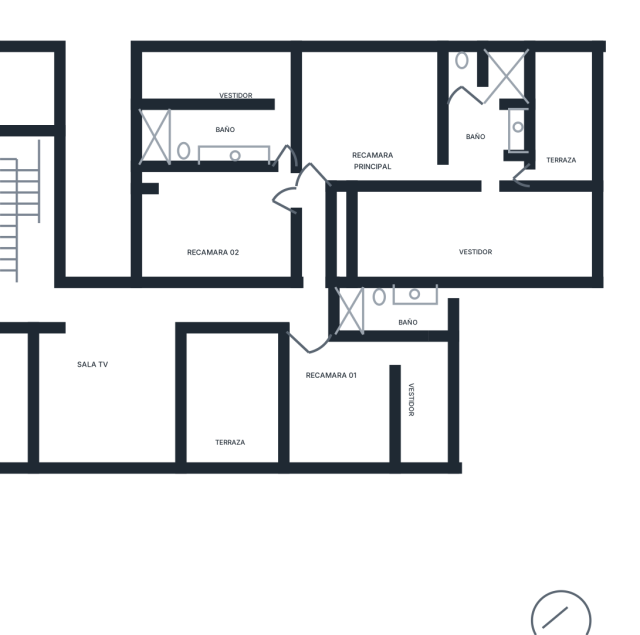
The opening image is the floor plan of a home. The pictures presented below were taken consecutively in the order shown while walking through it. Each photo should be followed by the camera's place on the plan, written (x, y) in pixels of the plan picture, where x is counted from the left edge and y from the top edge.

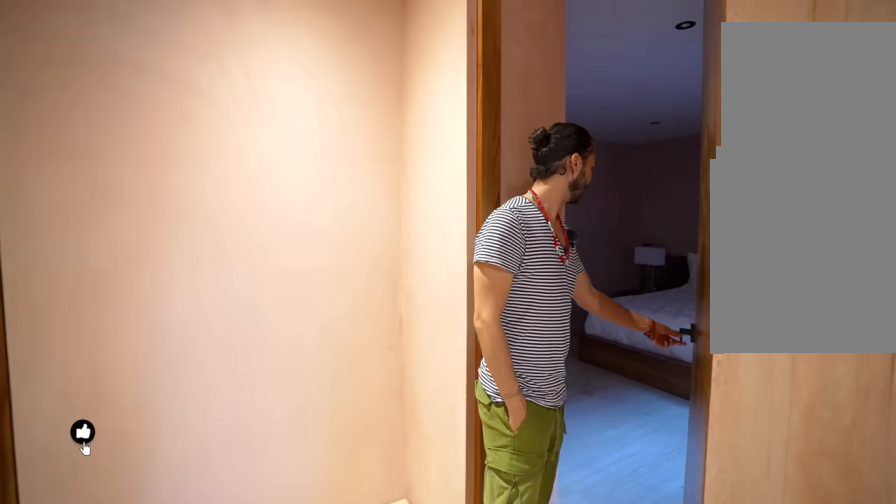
(281, 310)
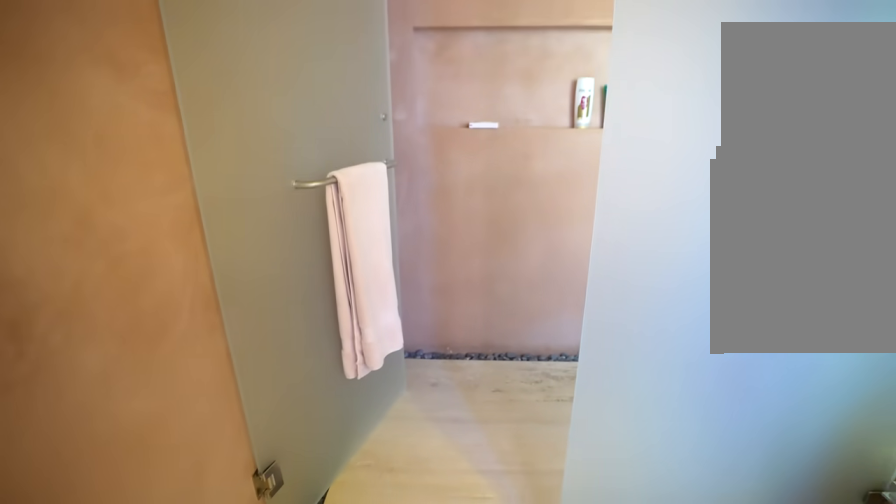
(383, 321)
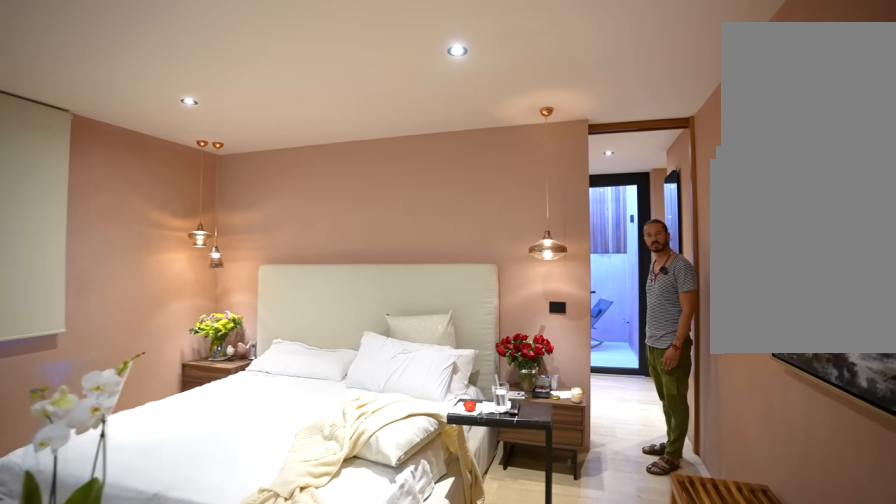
(328, 171)
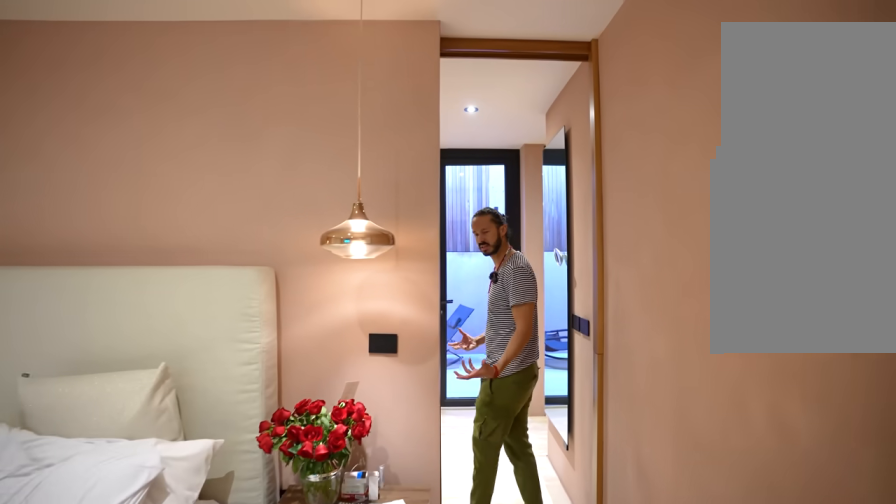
(334, 167)
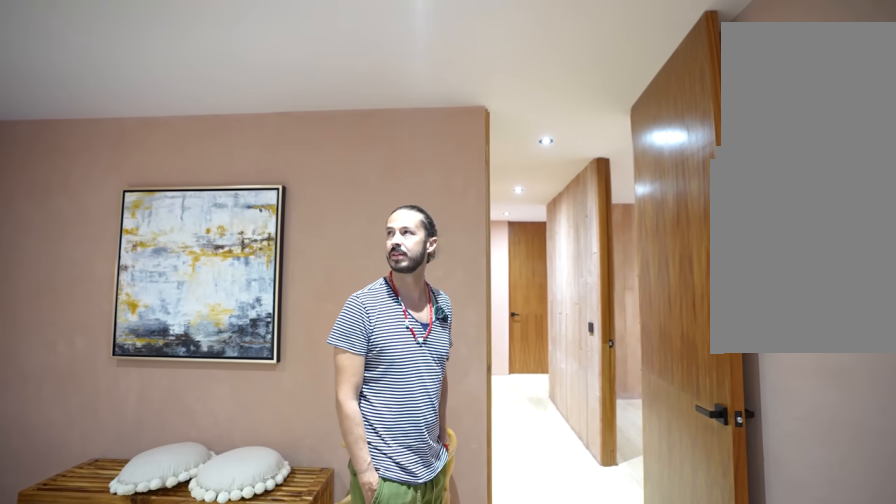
(331, 140)
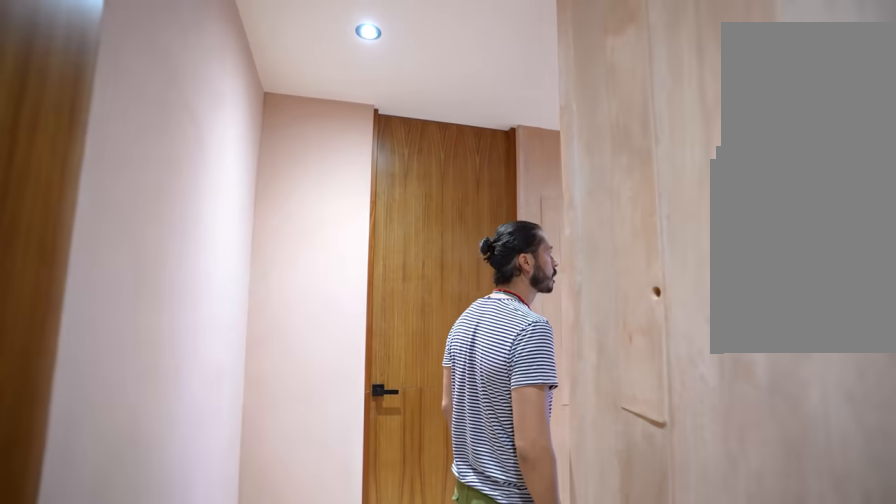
(313, 214)
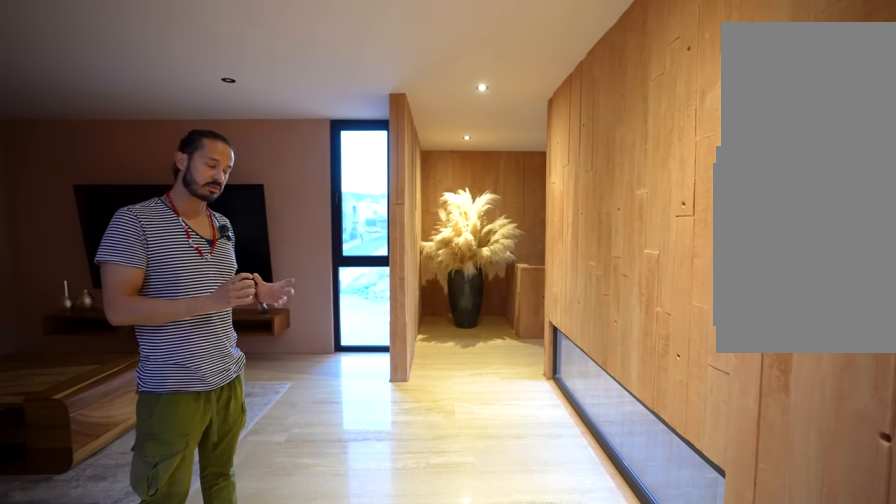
(177, 310)
